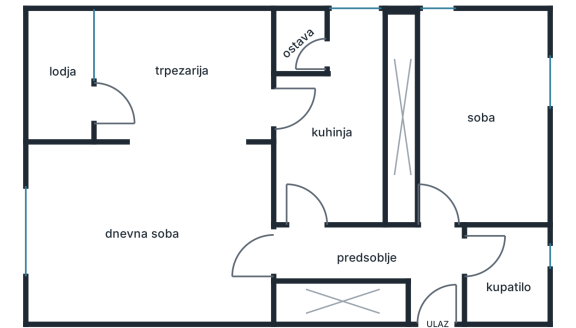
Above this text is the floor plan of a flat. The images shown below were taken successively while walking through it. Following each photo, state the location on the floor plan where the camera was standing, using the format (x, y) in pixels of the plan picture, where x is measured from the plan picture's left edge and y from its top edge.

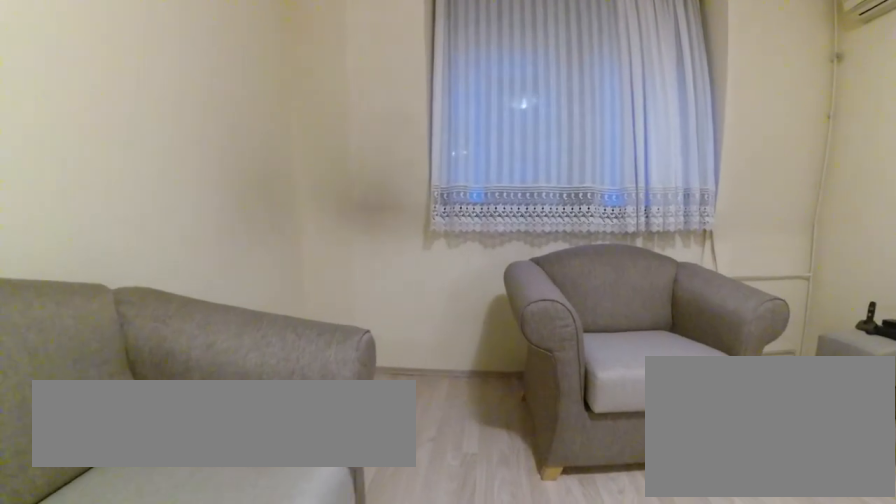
(169, 252)
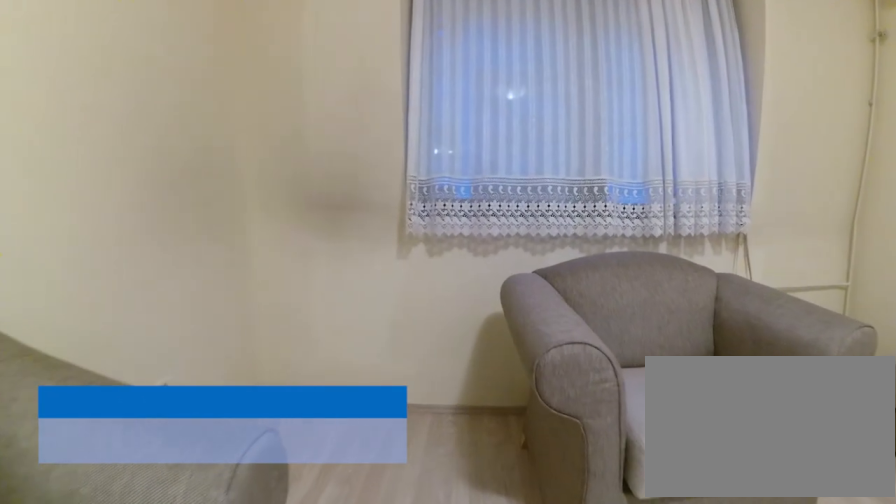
(143, 252)
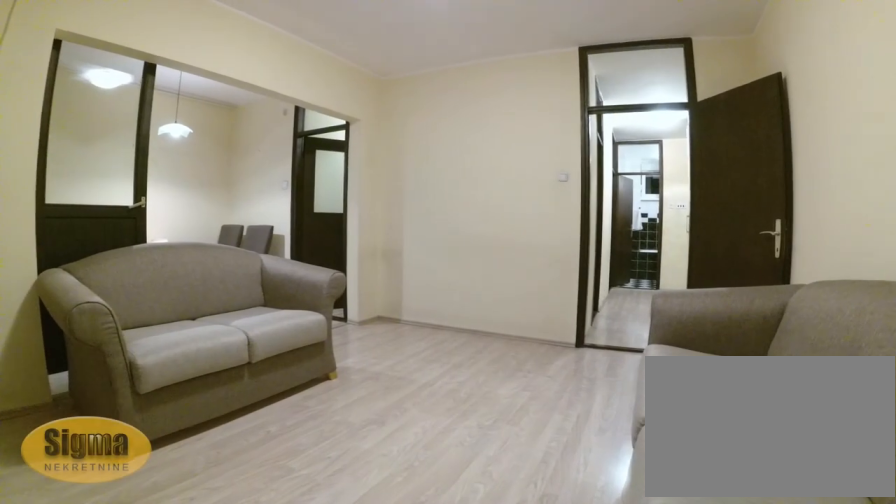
(50, 294)
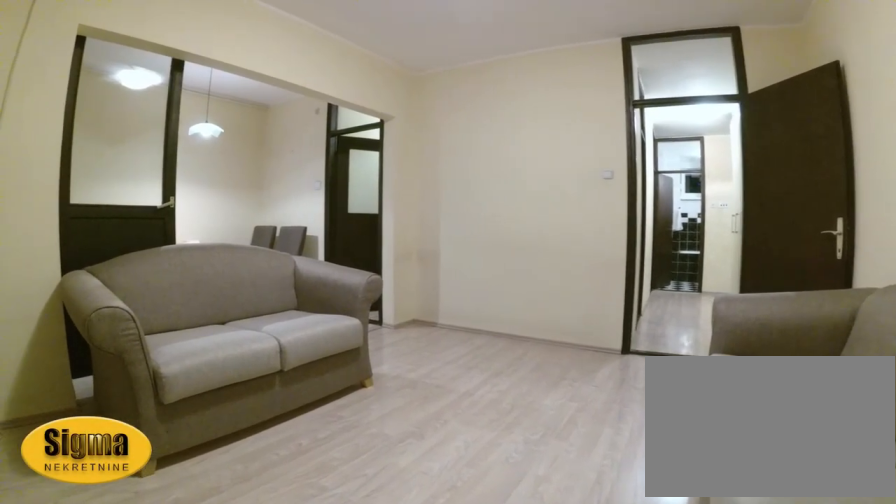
(67, 283)
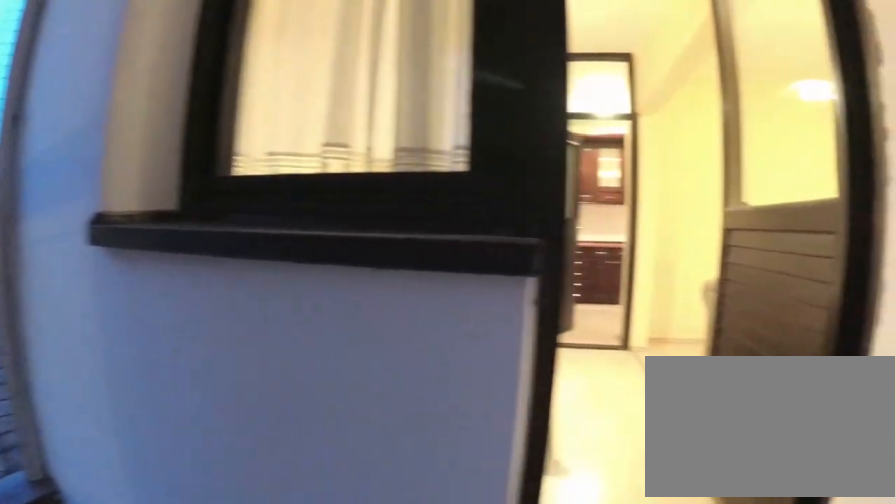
(51, 111)
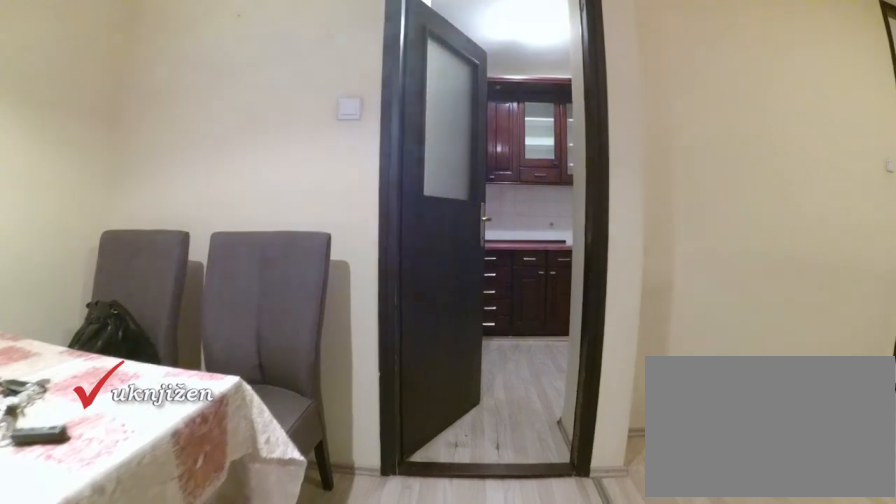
(174, 105)
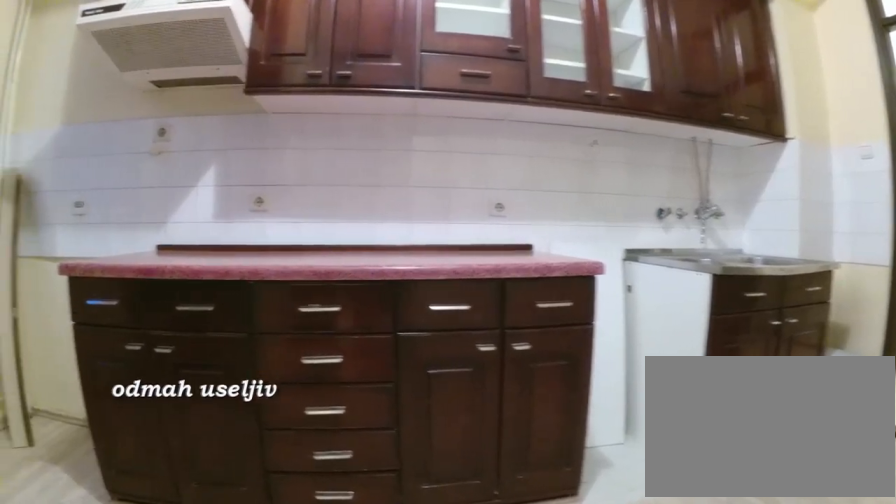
(294, 104)
